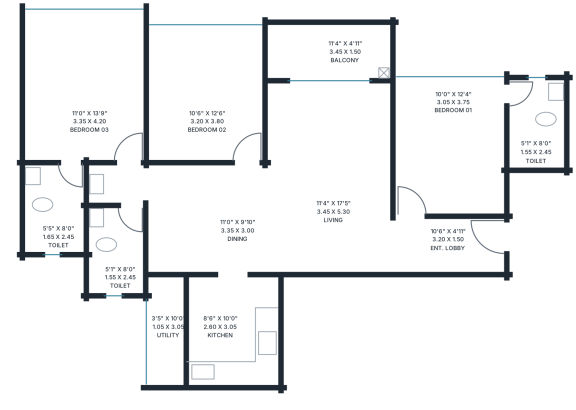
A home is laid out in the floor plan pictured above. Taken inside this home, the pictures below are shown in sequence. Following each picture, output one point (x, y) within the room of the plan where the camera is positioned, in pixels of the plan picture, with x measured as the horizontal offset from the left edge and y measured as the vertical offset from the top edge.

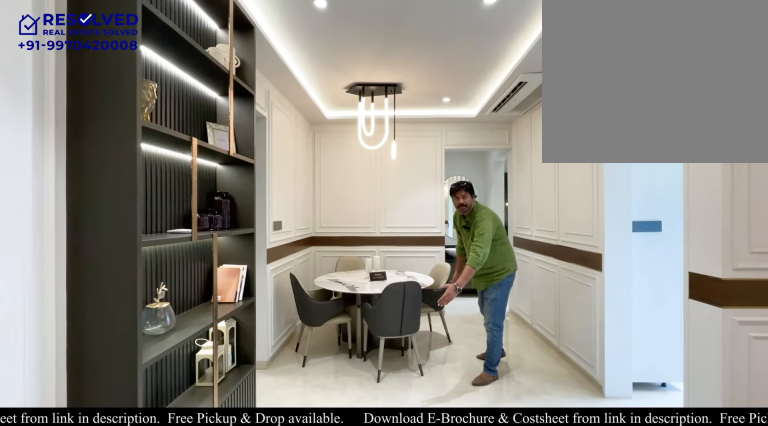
(208, 218)
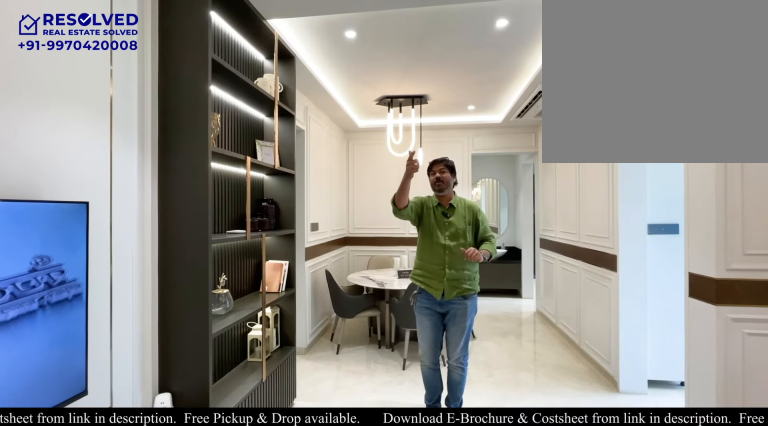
(208, 218)
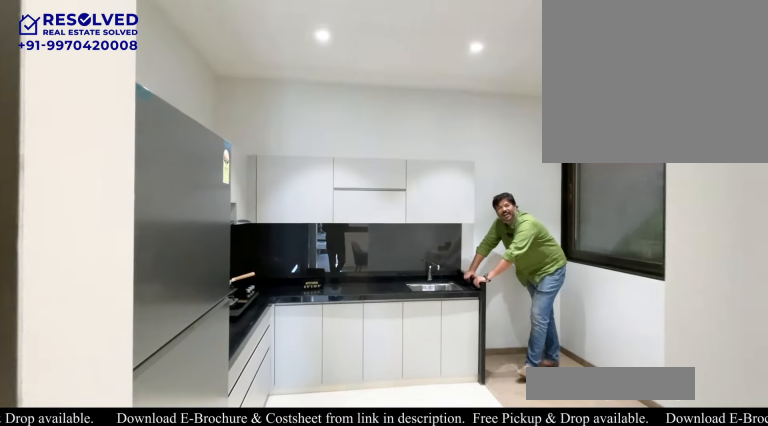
(233, 330)
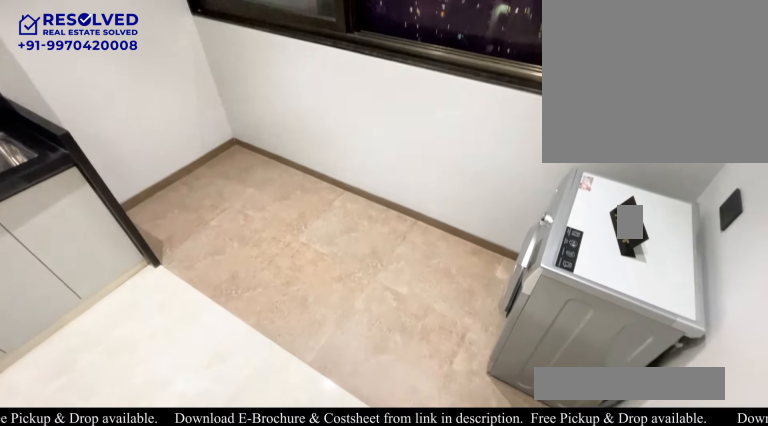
(166, 330)
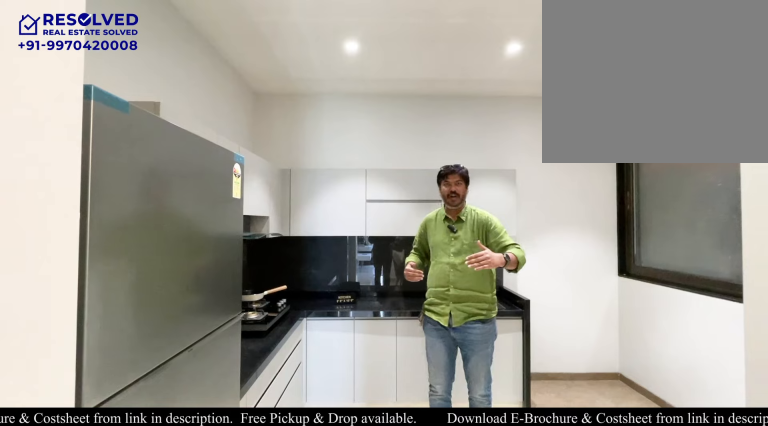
(232, 330)
